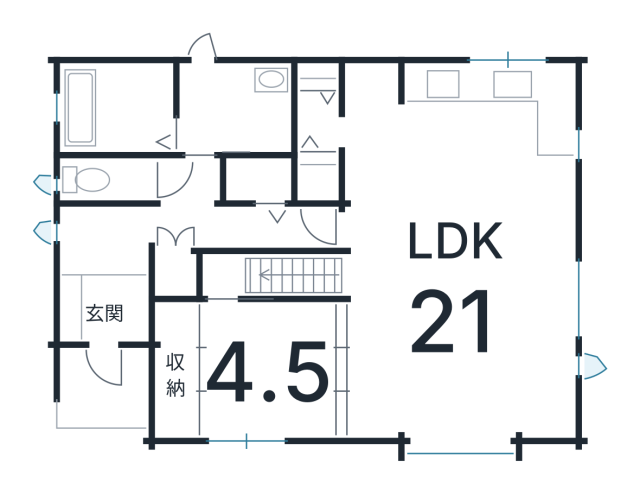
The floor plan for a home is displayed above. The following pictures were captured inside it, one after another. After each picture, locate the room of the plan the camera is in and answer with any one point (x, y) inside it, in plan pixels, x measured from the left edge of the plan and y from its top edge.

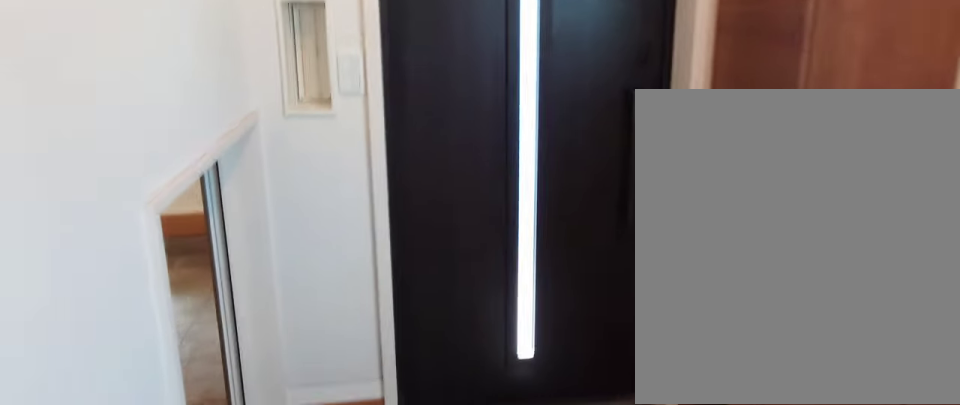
(105, 302)
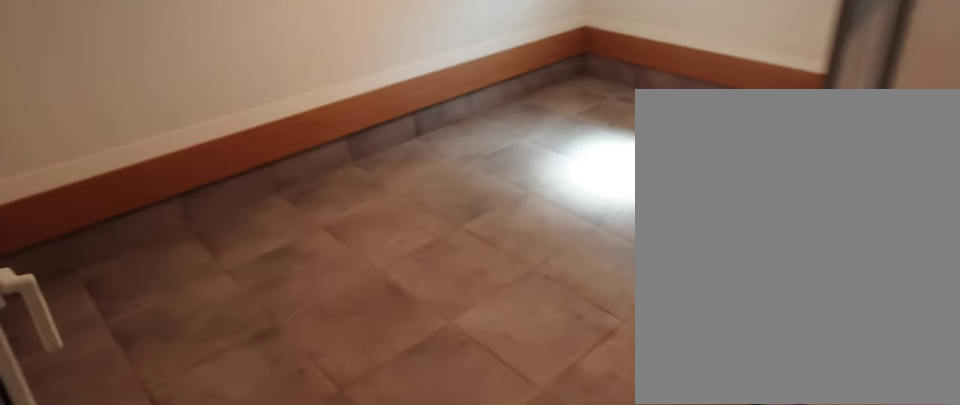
(105, 302)
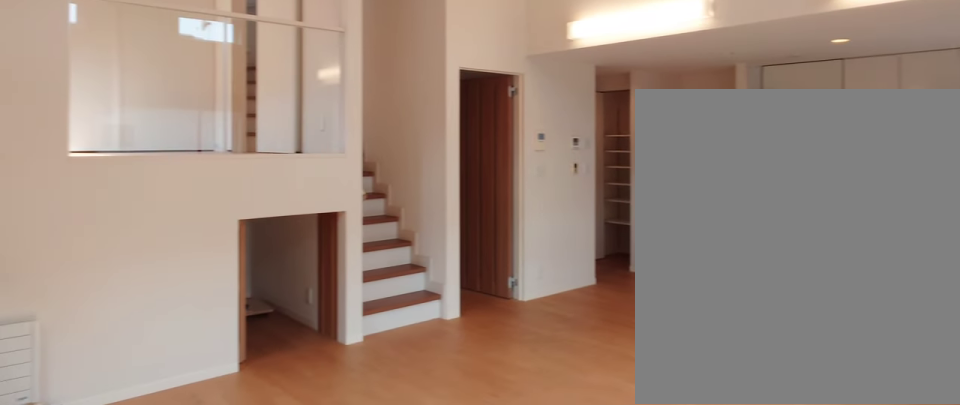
(444, 329)
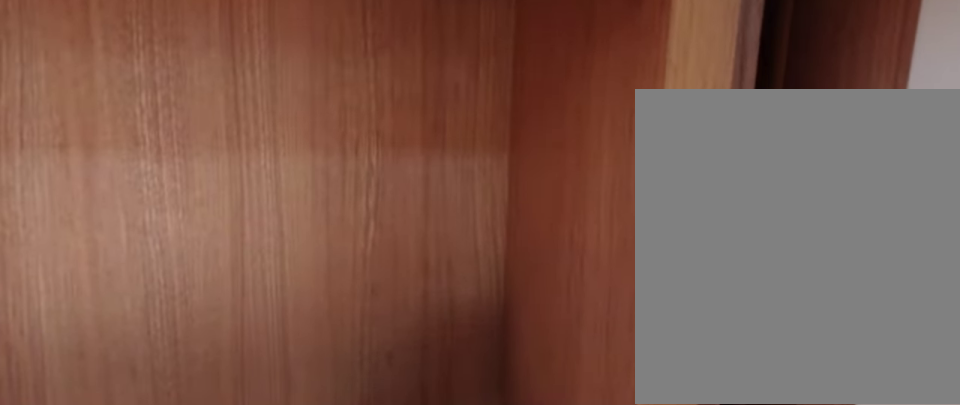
(444, 329)
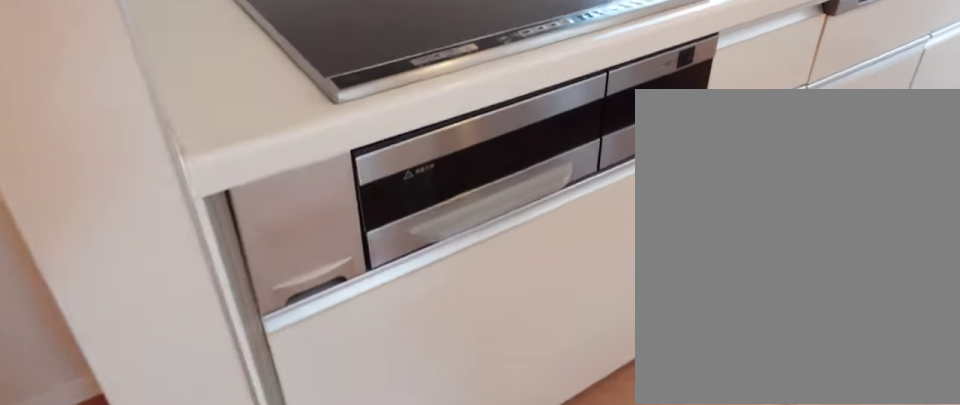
(460, 132)
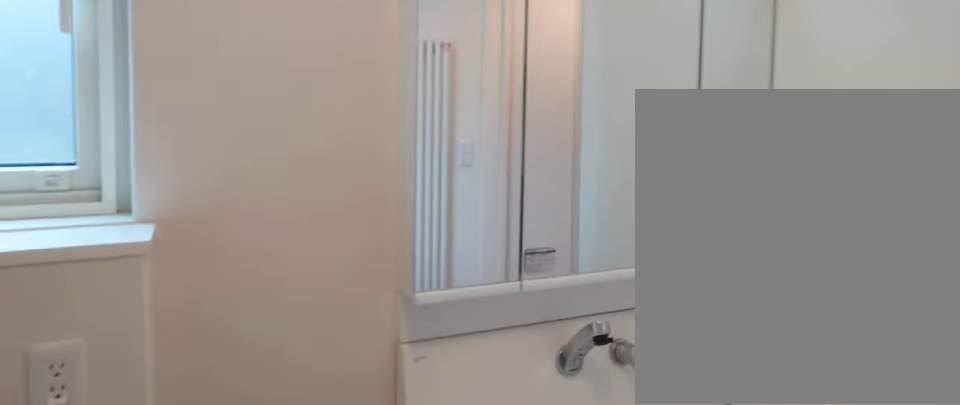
(237, 112)
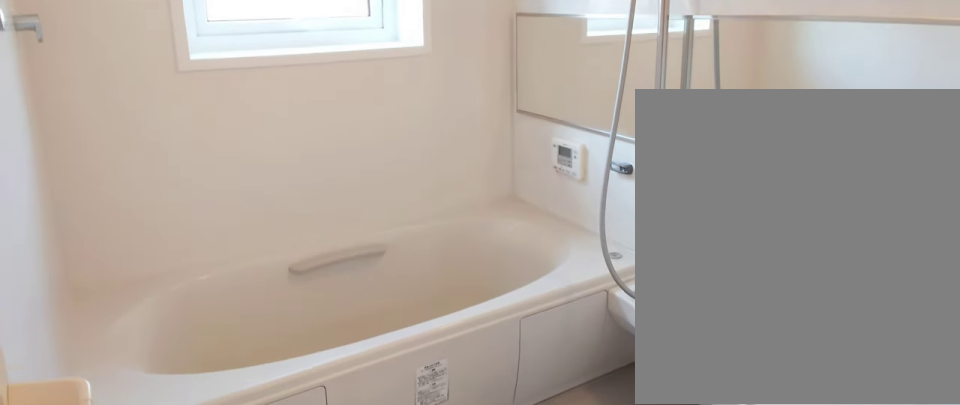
(108, 111)
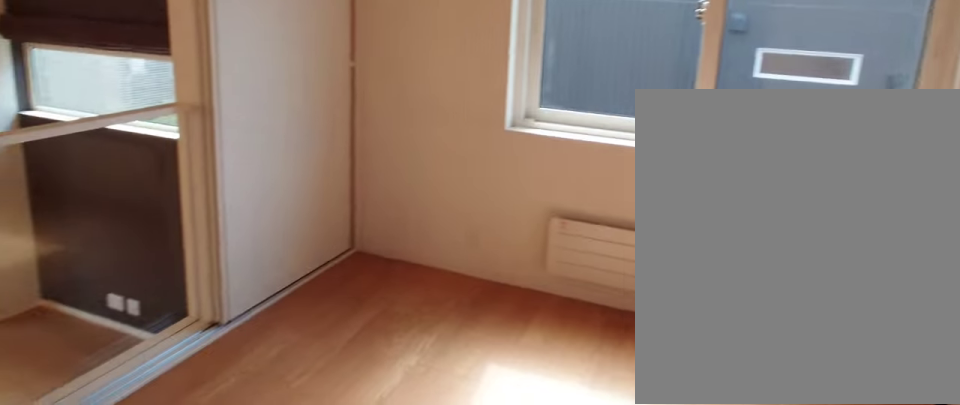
(271, 382)
